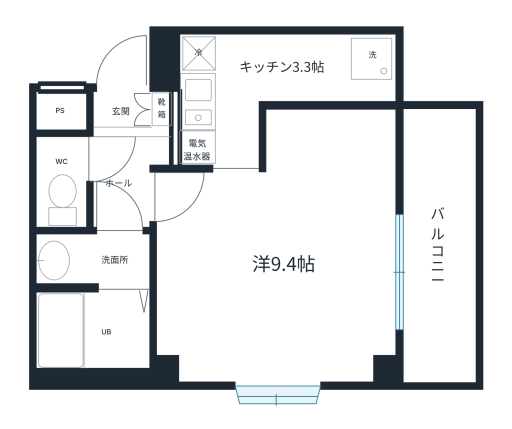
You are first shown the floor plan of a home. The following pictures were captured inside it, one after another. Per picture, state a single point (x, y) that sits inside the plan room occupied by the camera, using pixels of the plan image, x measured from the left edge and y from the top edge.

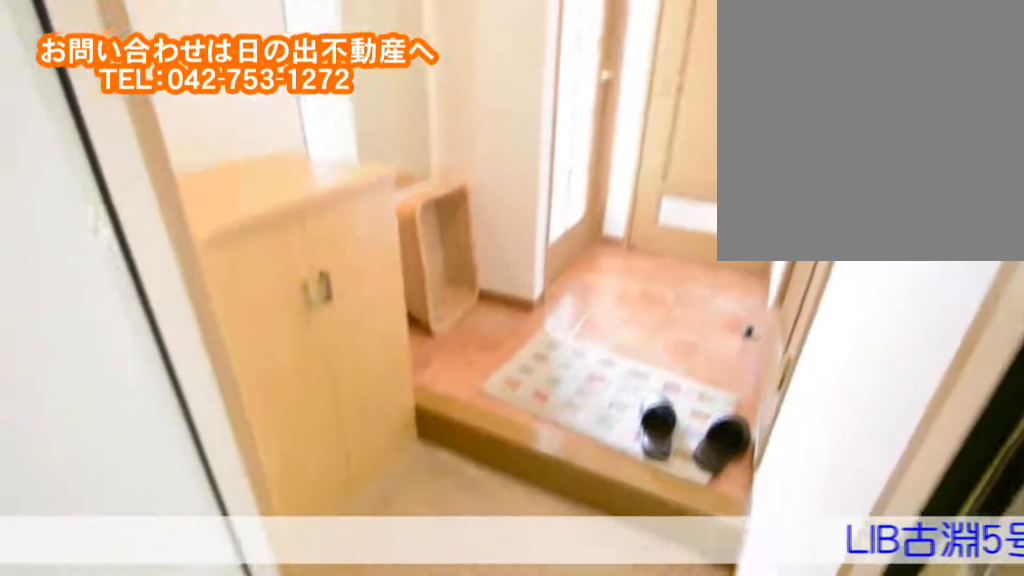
(127, 137)
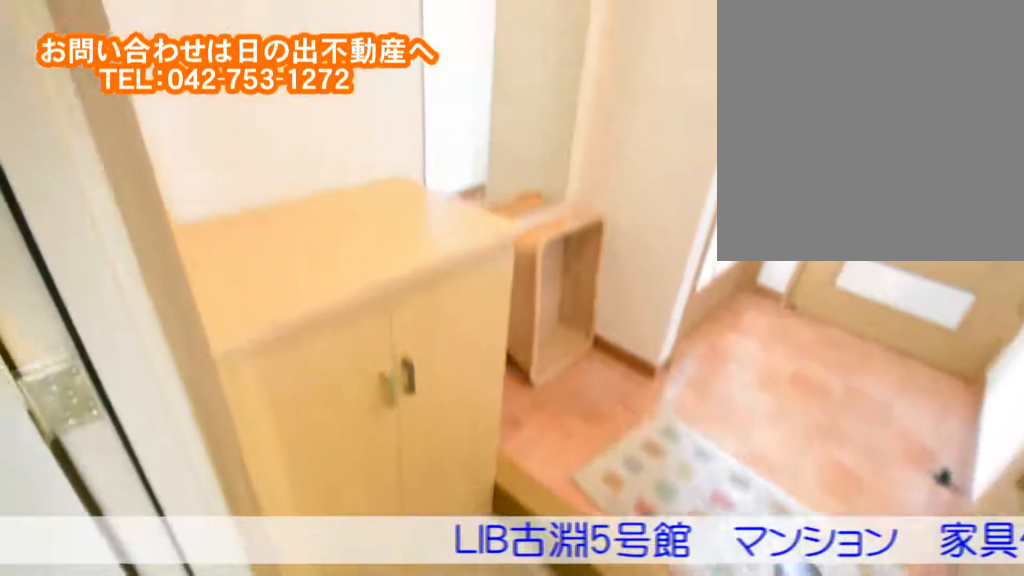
(127, 136)
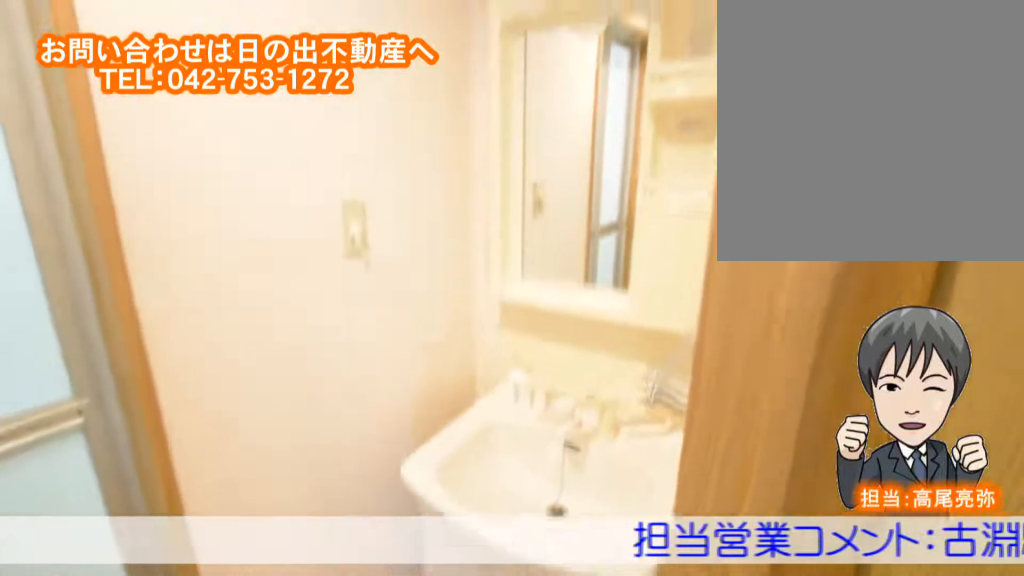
(89, 261)
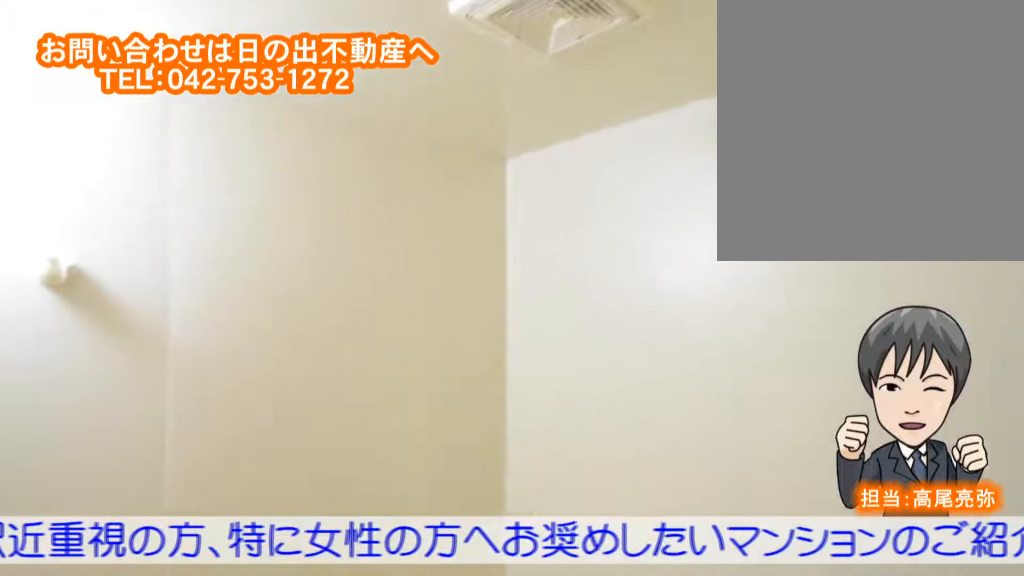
(84, 326)
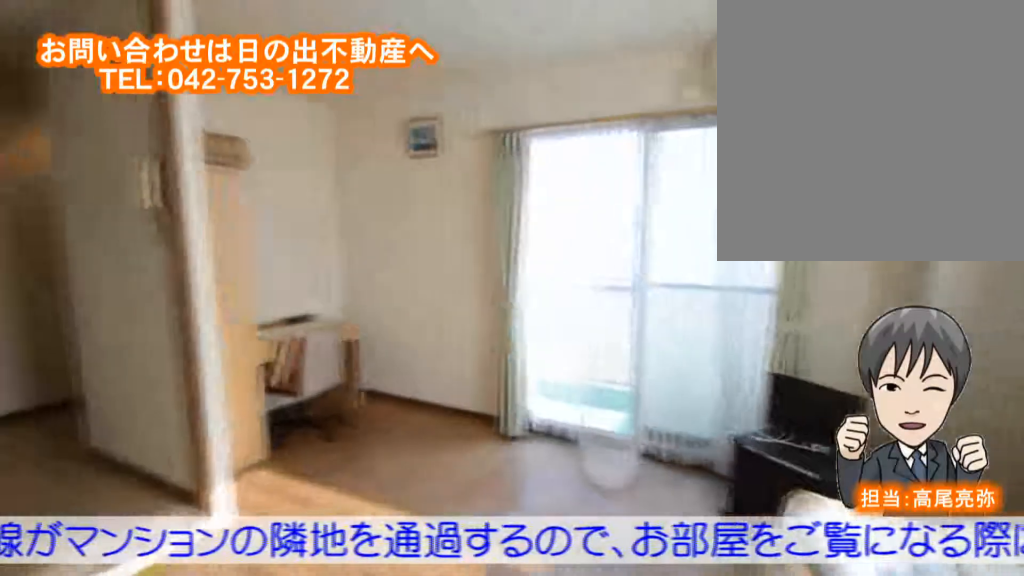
(289, 293)
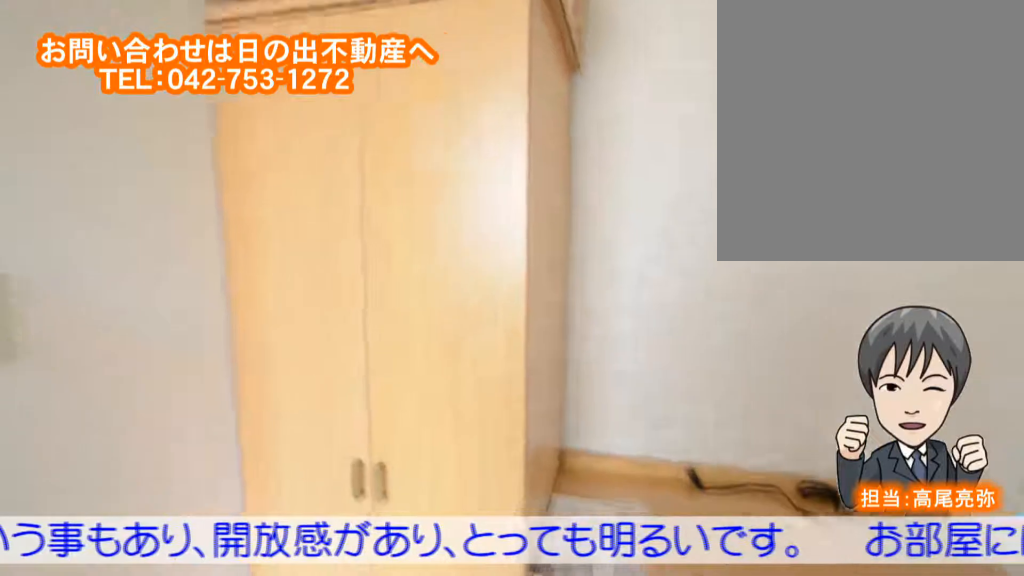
(290, 294)
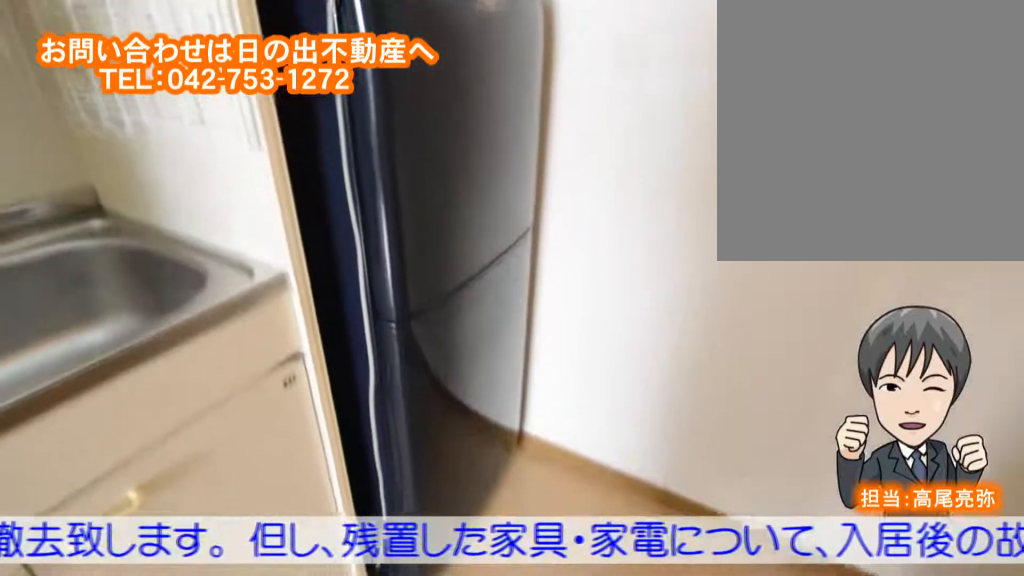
(256, 75)
